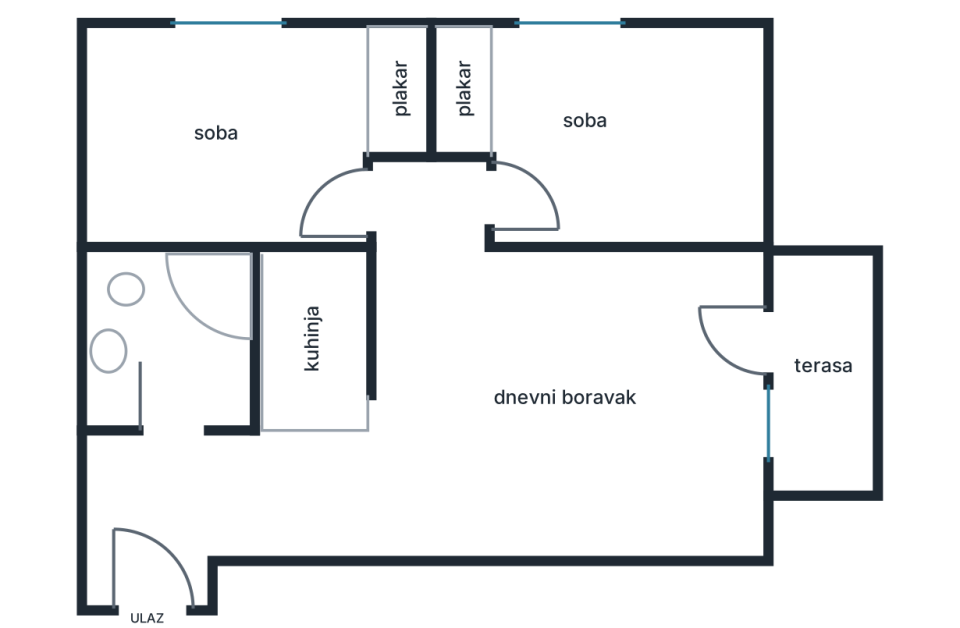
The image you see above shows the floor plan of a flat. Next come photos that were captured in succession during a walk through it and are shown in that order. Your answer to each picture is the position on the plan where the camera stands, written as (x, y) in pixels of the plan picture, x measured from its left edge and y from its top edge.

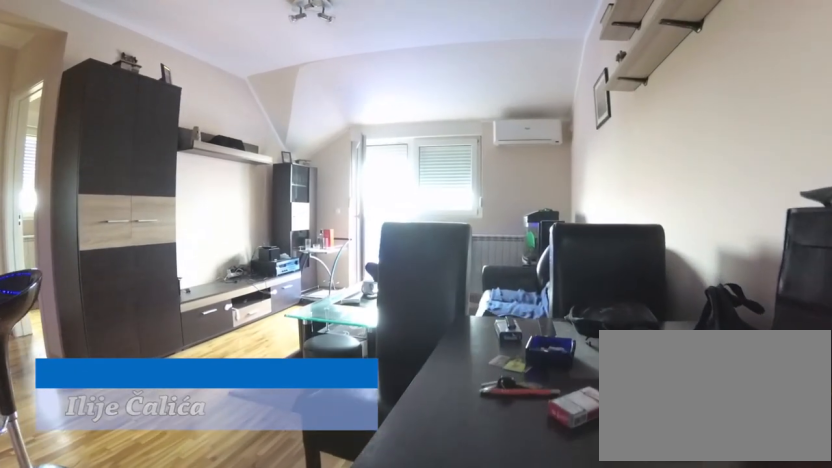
(315, 509)
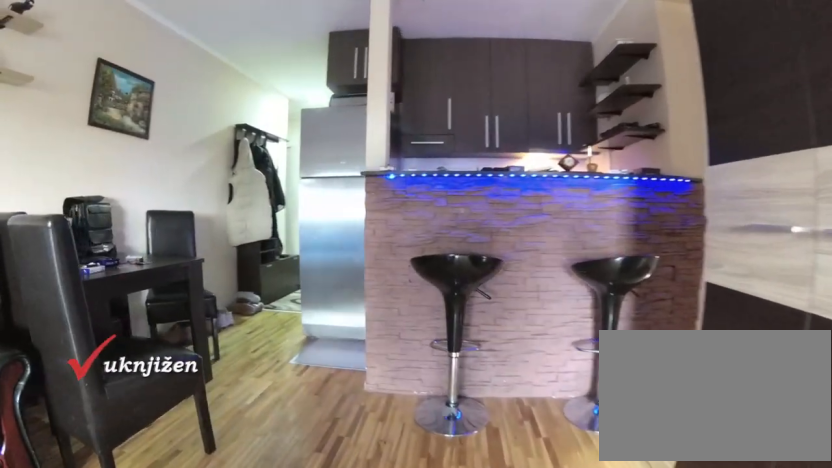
(578, 371)
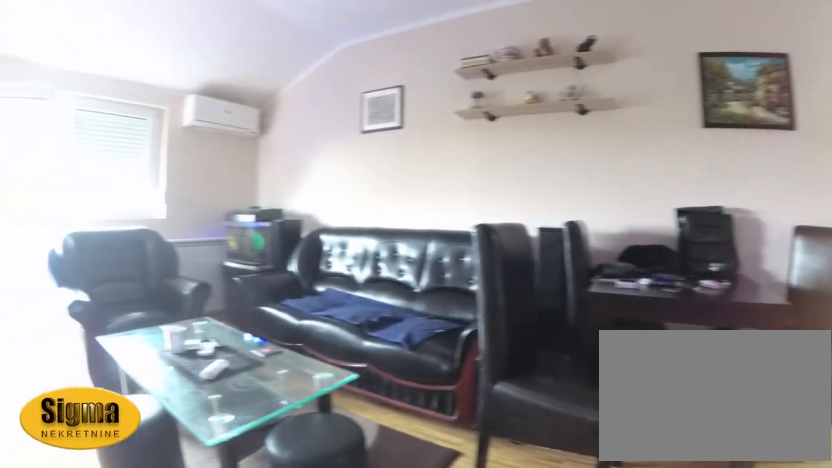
(403, 300)
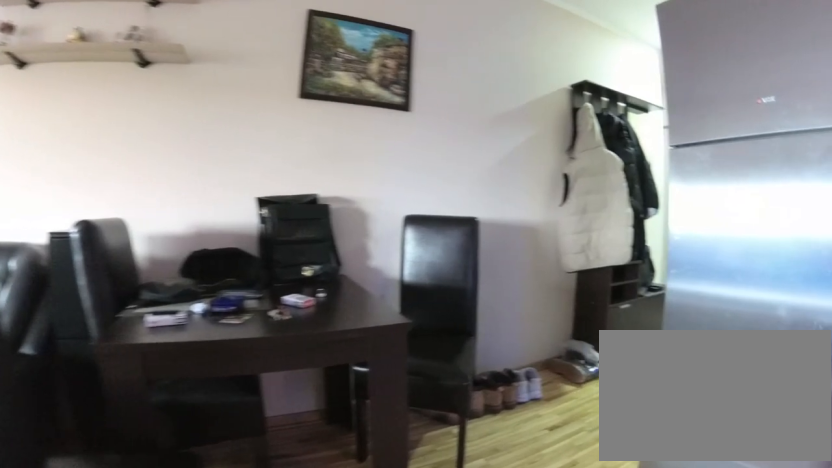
(413, 346)
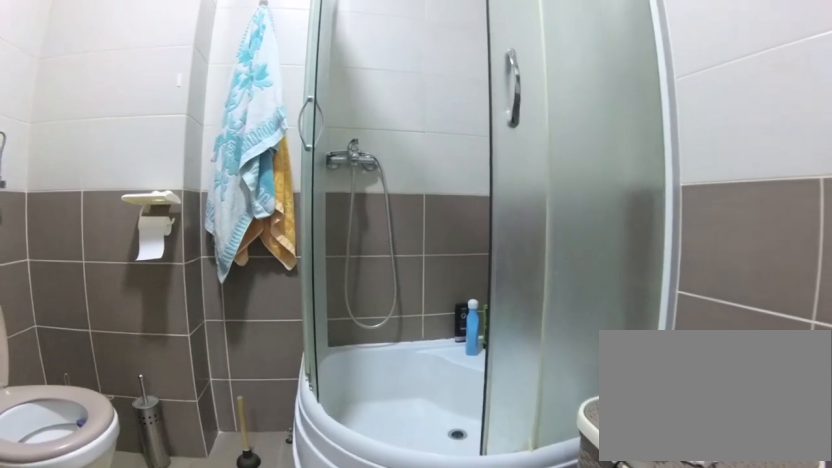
(173, 394)
